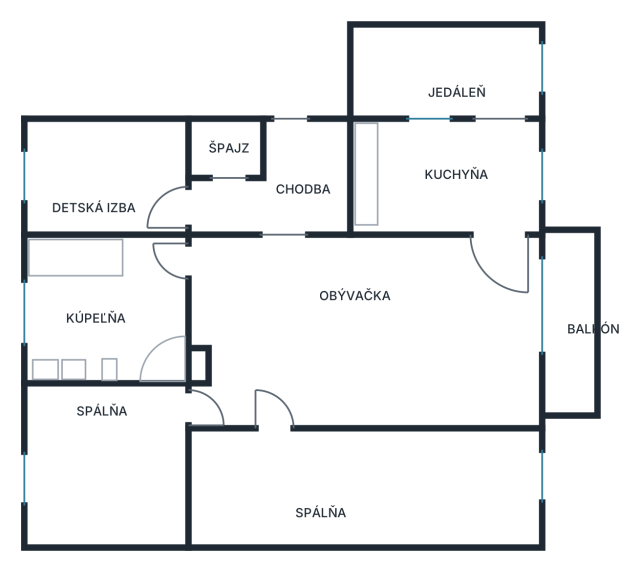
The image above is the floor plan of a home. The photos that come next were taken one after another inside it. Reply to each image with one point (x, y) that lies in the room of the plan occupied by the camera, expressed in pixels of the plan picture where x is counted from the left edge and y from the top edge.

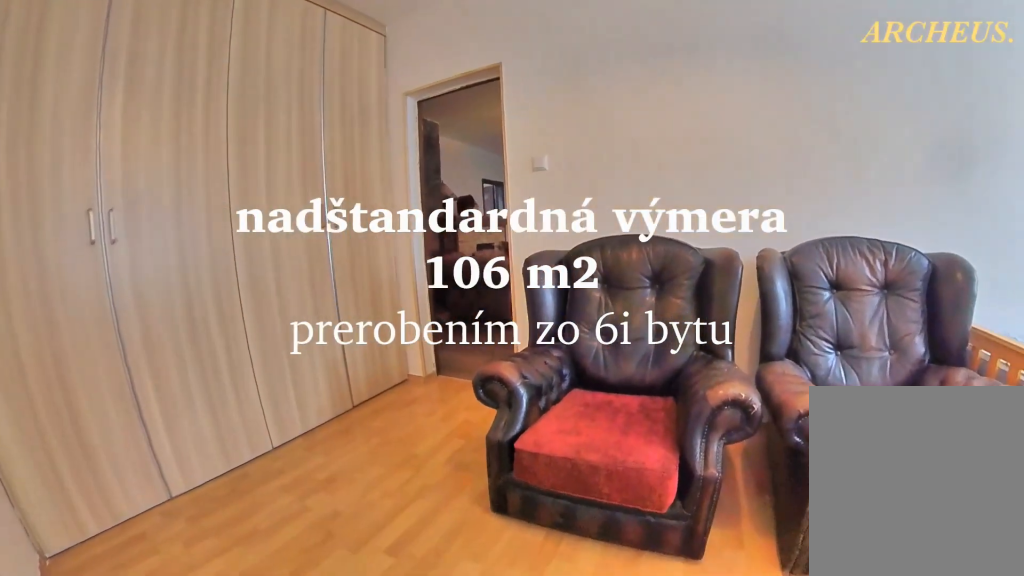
(370, 486)
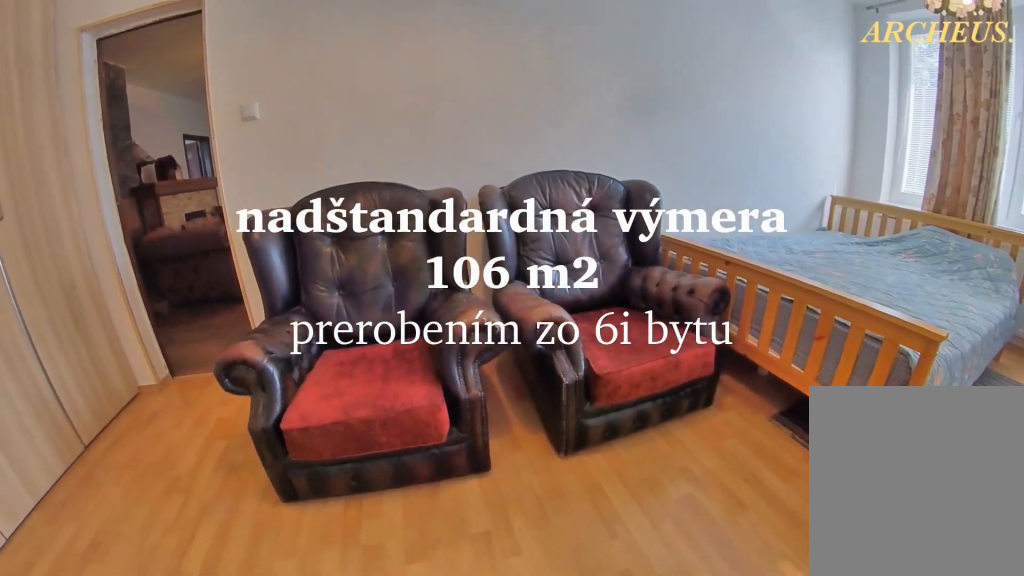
(370, 486)
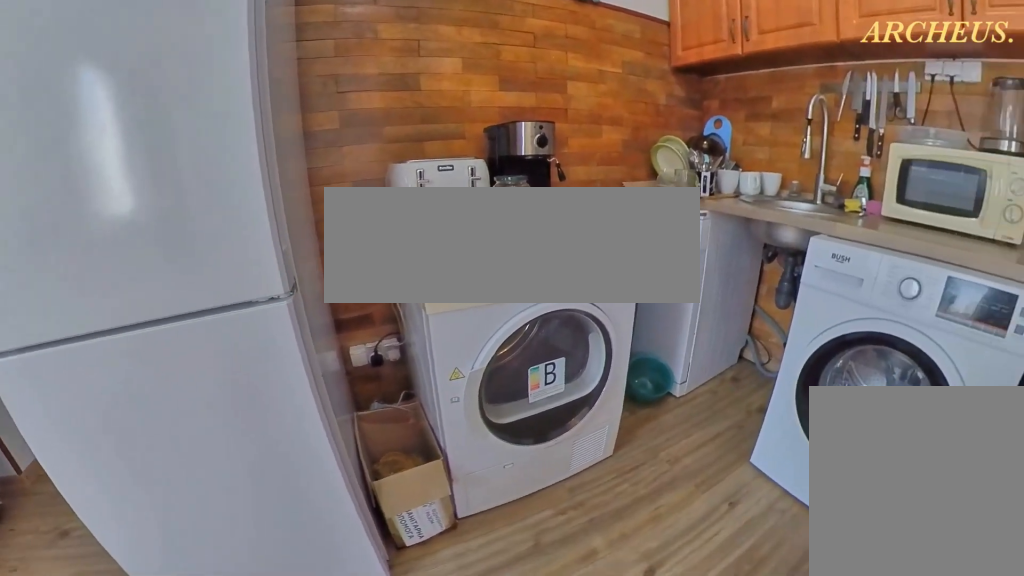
(448, 171)
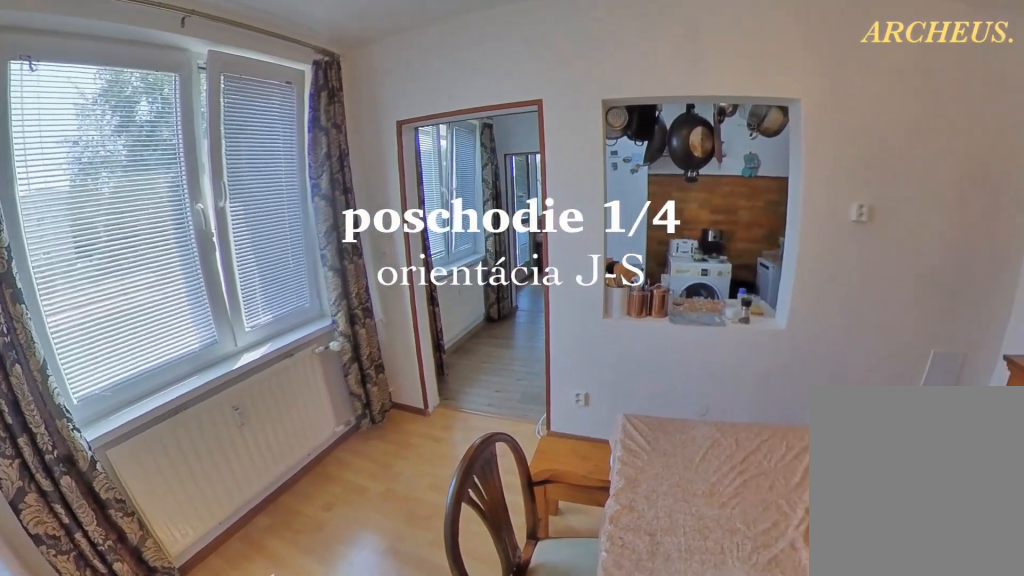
(448, 73)
